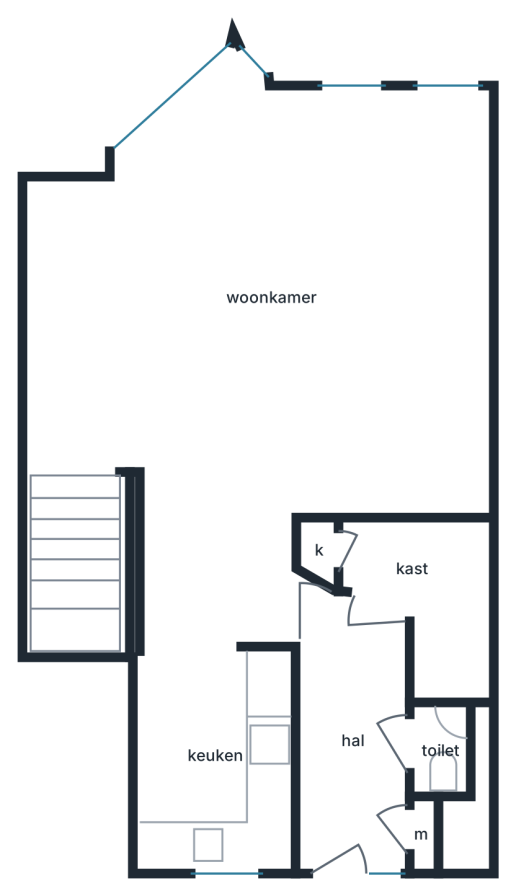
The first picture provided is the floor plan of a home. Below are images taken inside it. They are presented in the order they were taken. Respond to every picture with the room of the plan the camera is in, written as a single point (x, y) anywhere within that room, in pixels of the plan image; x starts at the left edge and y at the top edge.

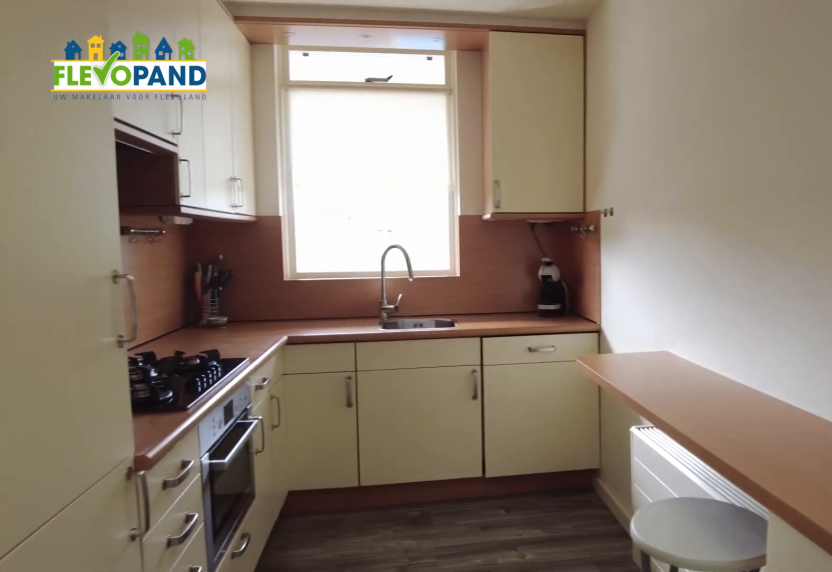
(216, 757)
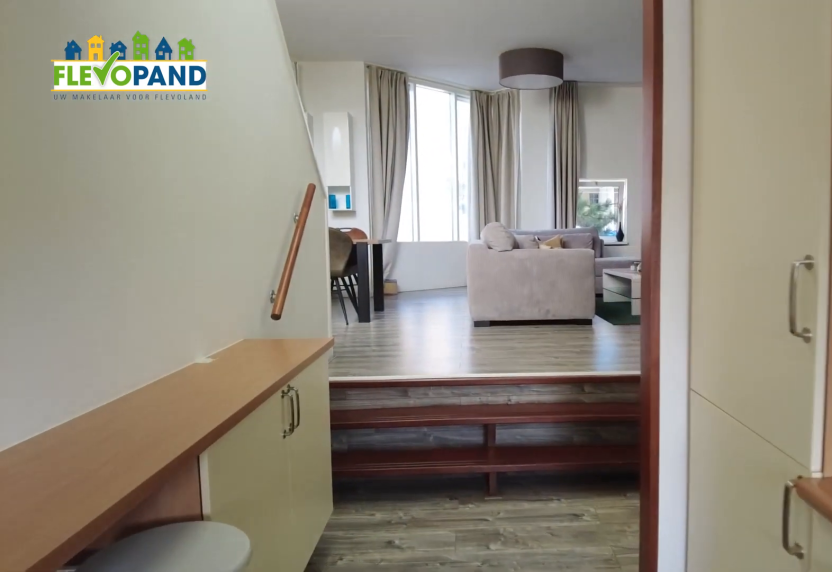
(216, 757)
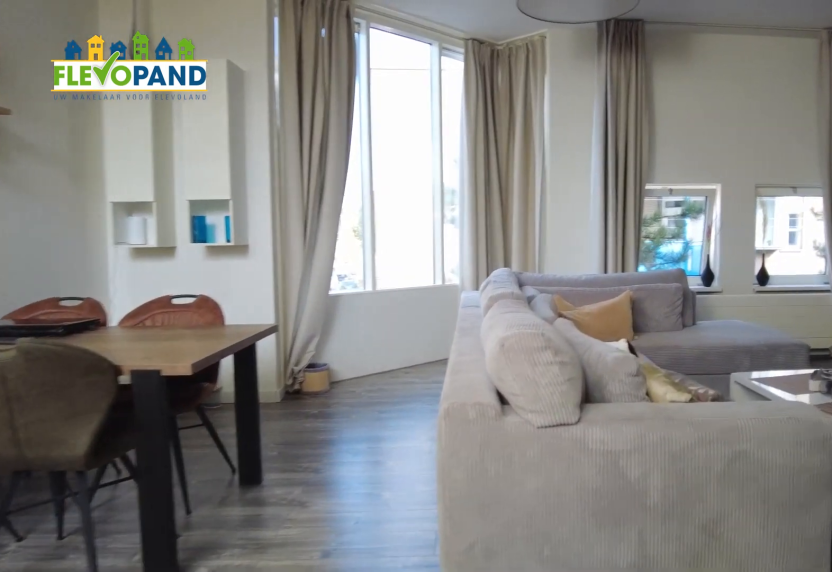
(270, 431)
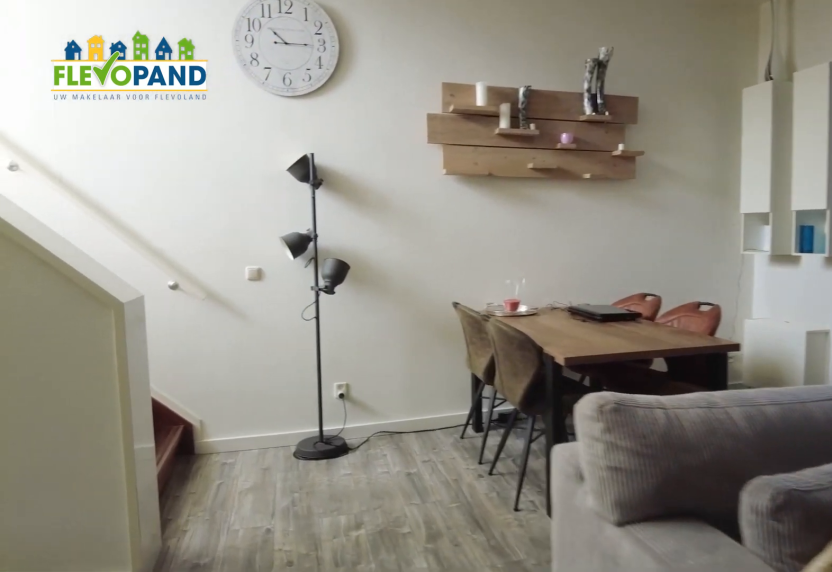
(270, 431)
